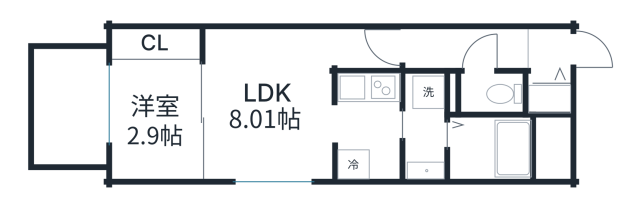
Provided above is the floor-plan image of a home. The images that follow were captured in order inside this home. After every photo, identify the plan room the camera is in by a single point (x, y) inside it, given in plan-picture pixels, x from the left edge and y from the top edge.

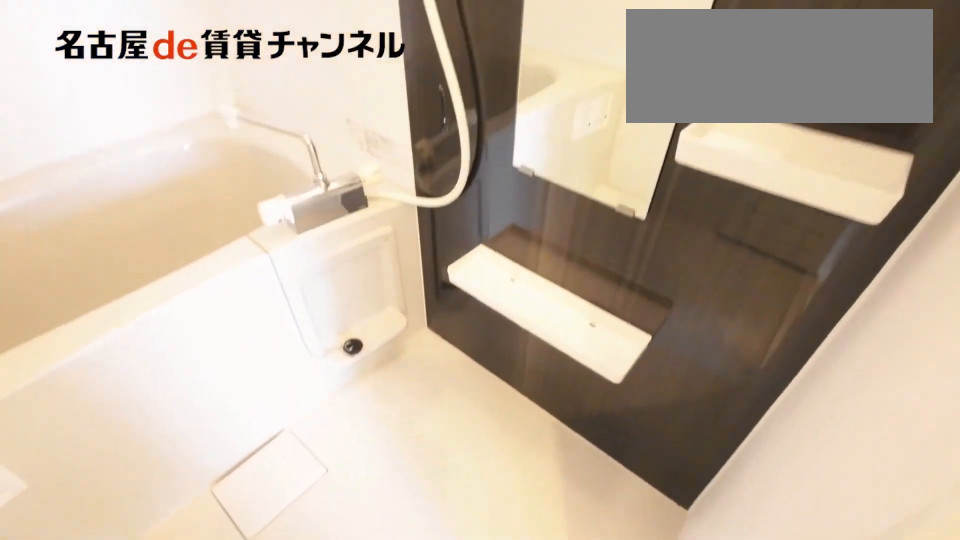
(491, 152)
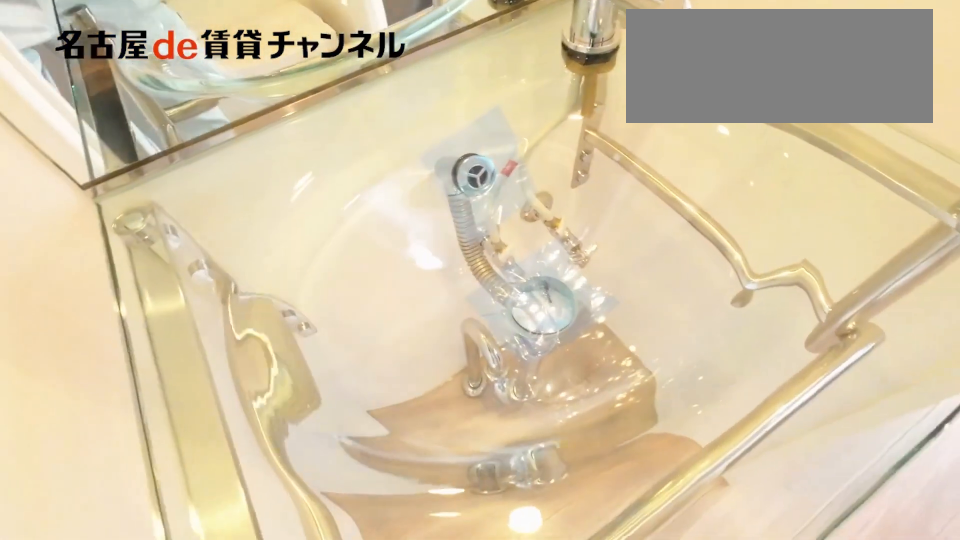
(426, 165)
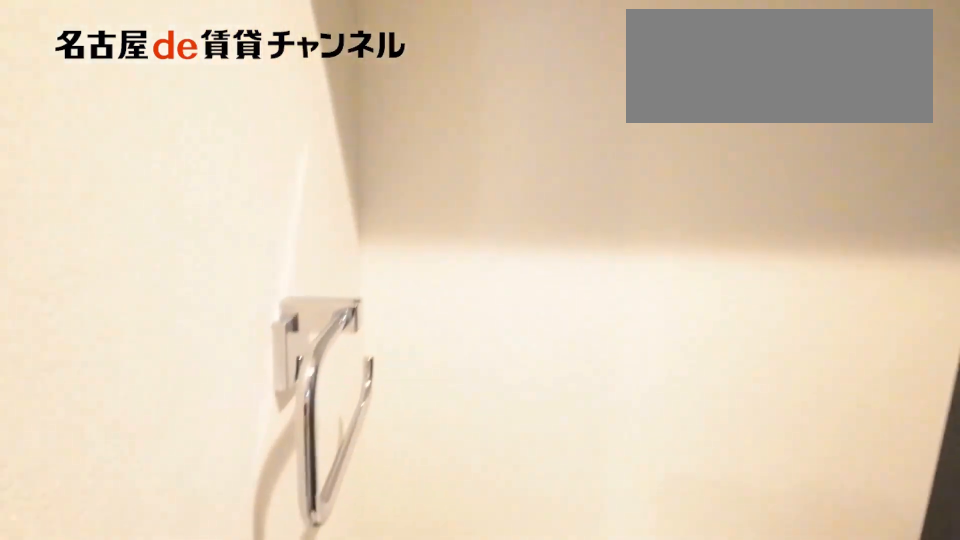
(487, 96)
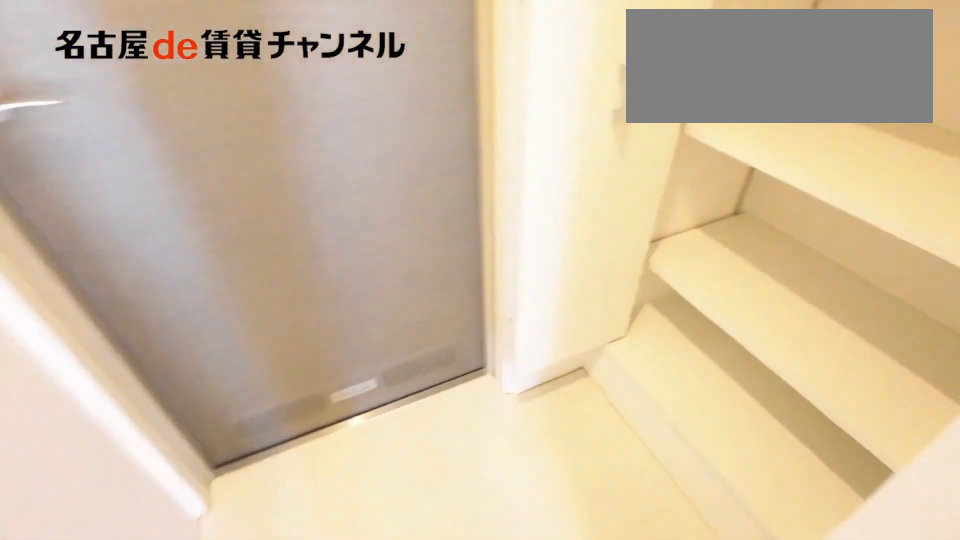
(551, 70)
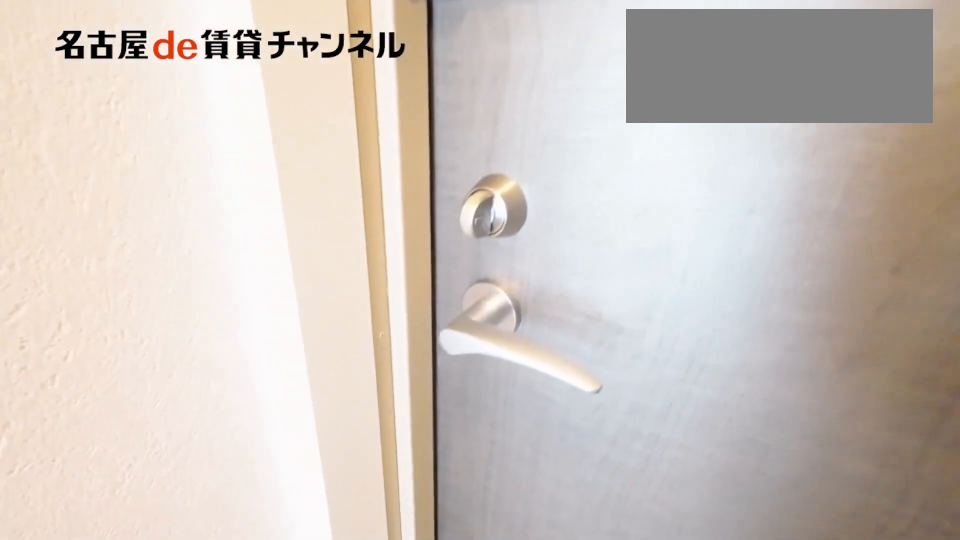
(551, 70)
